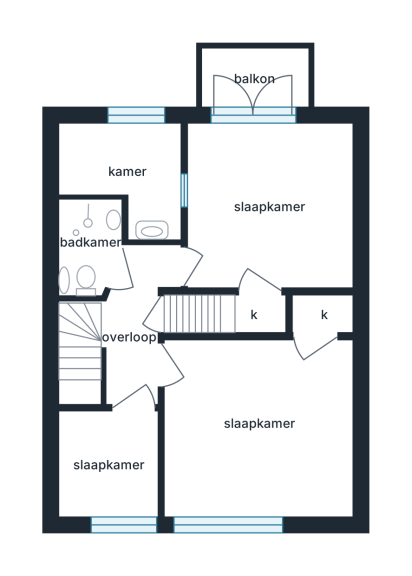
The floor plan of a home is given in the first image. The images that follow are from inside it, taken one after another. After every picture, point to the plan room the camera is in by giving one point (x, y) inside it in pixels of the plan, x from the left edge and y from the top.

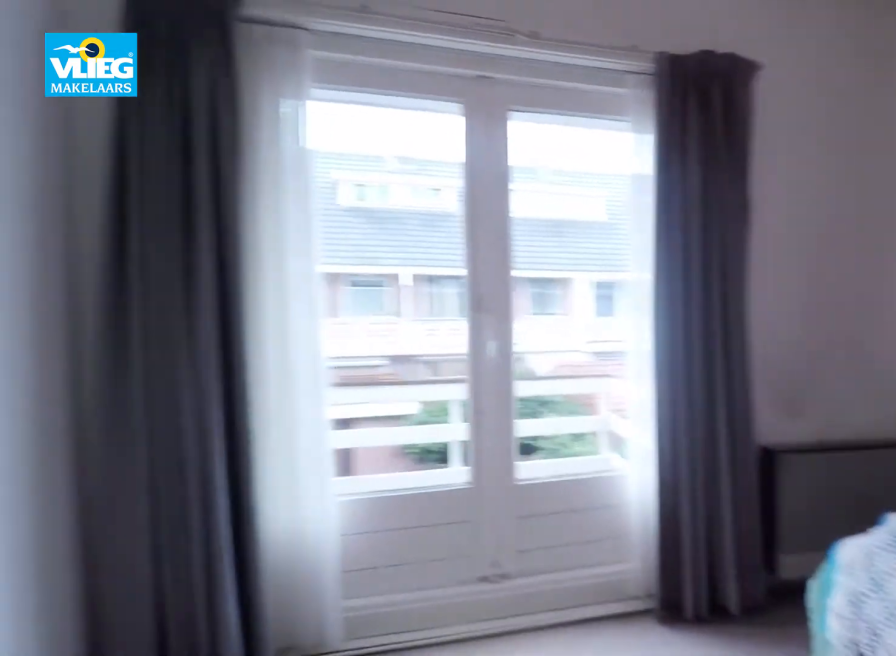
(246, 273)
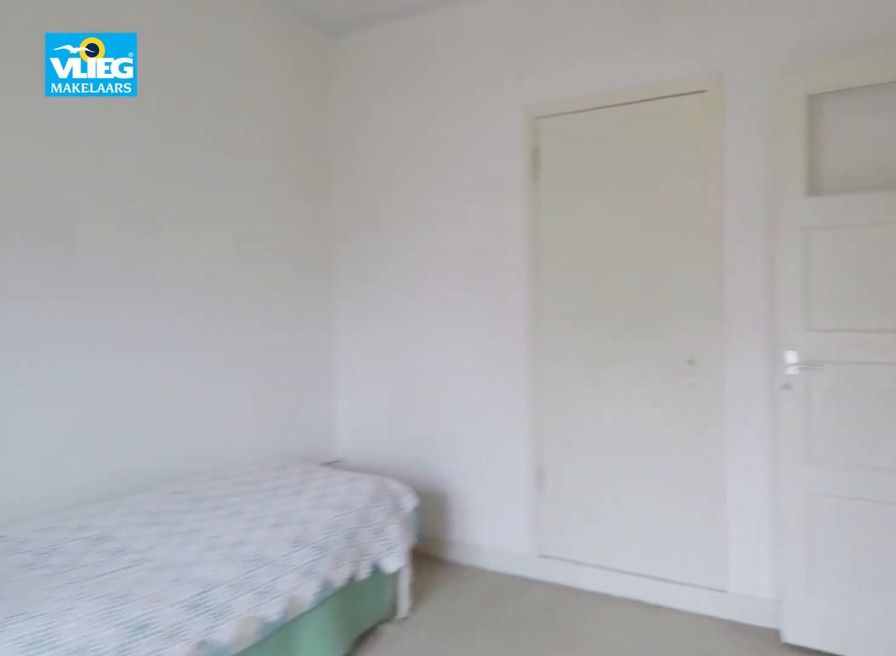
(246, 273)
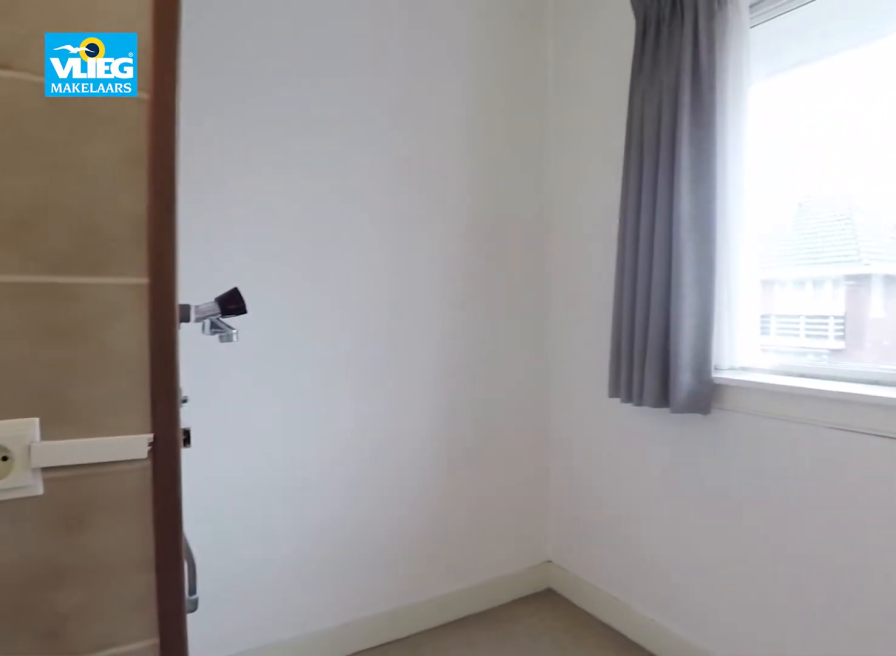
(112, 160)
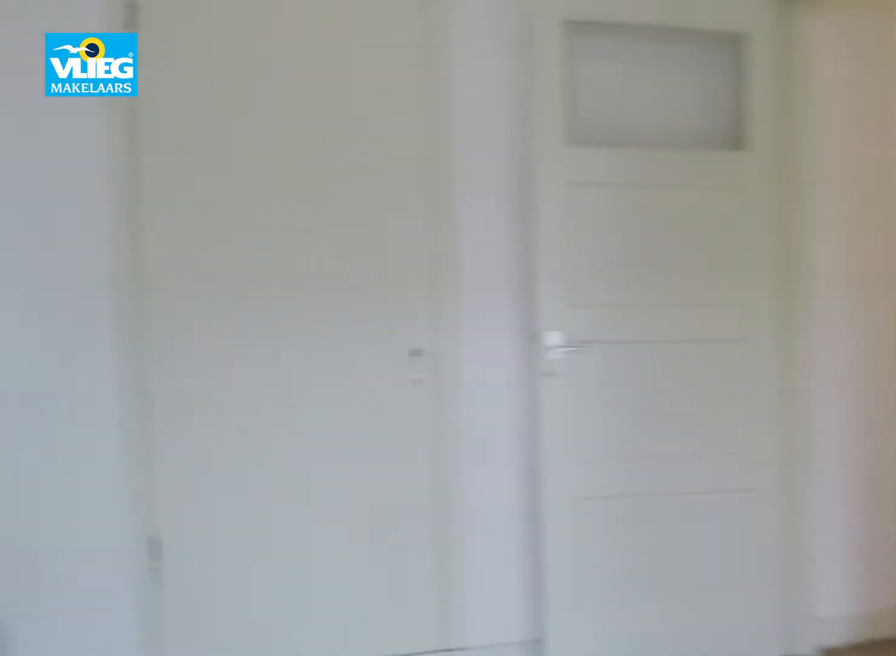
(246, 273)
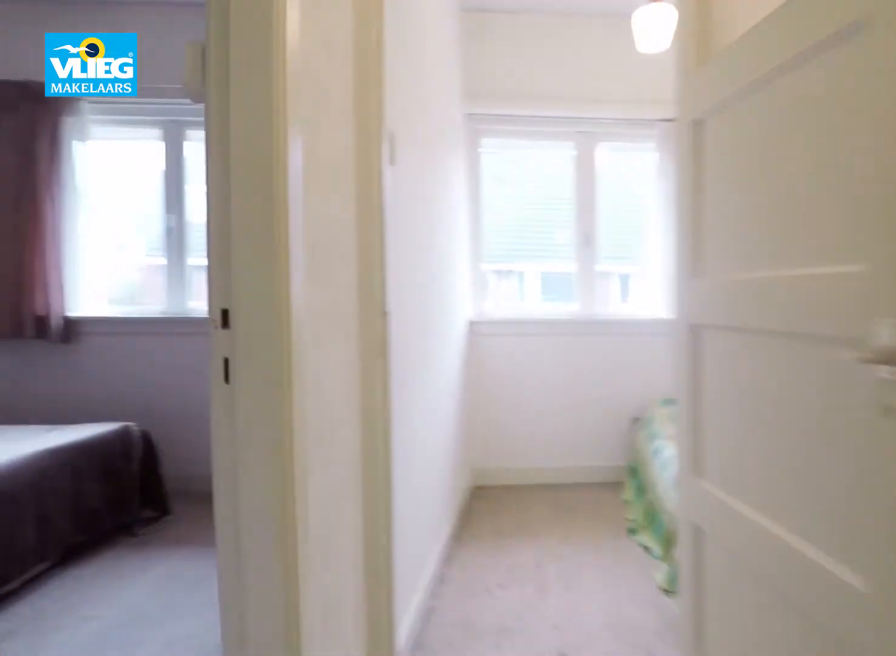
(124, 332)
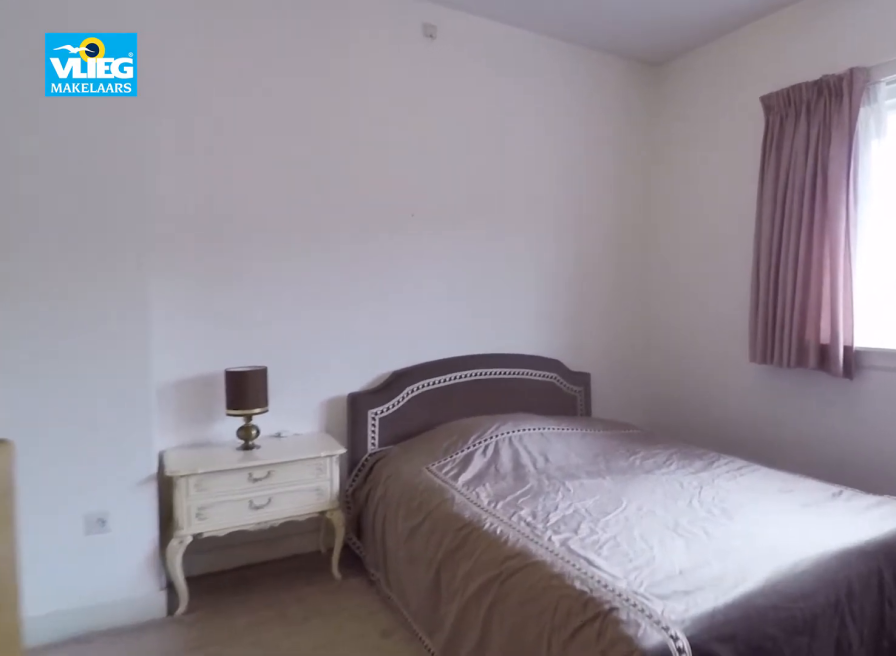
(289, 499)
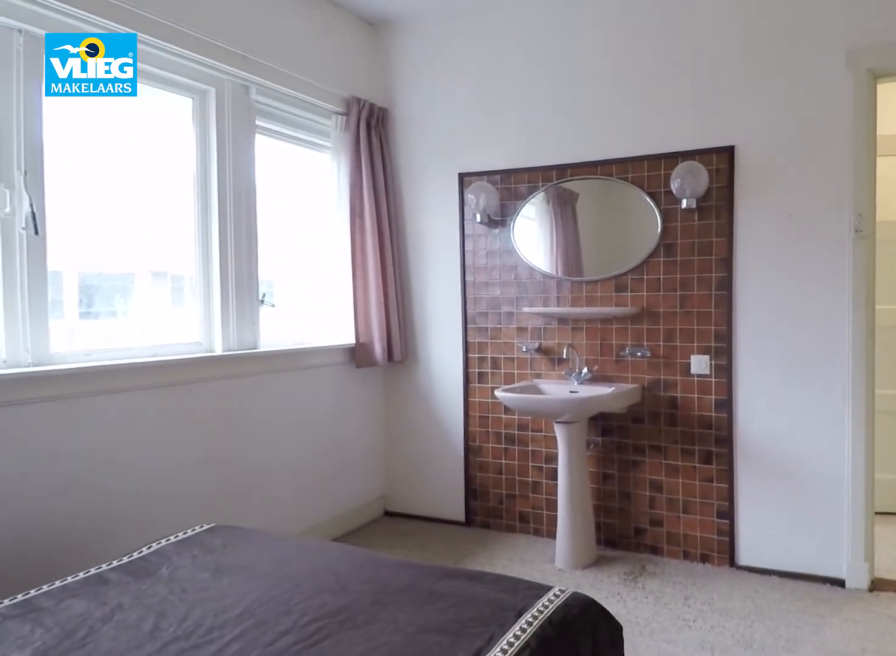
(289, 499)
